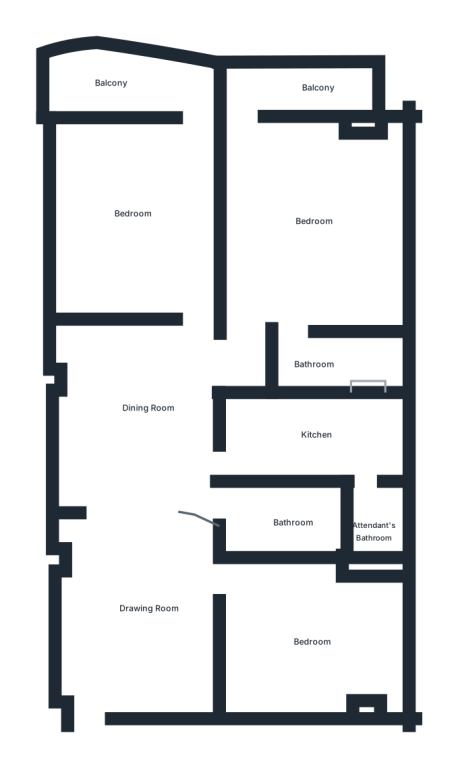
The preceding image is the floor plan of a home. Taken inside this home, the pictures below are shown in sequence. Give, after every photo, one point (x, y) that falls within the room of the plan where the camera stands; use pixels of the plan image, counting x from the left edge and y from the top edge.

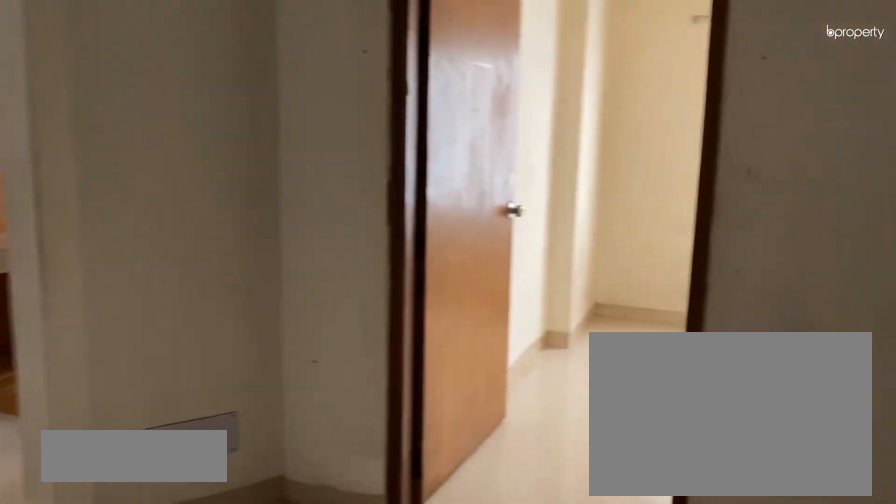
(157, 617)
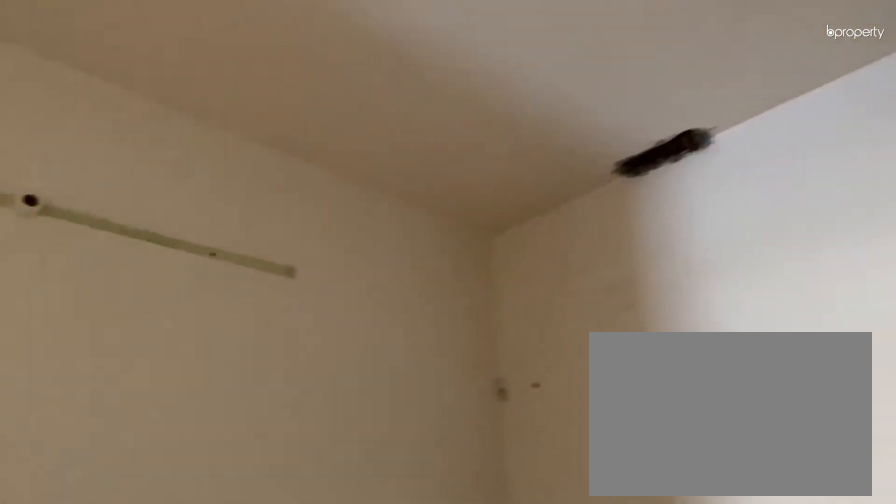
(157, 617)
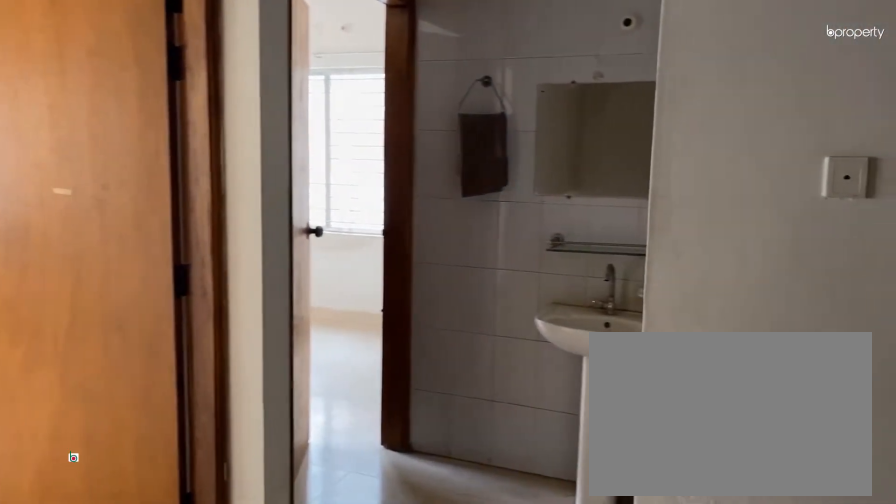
(141, 407)
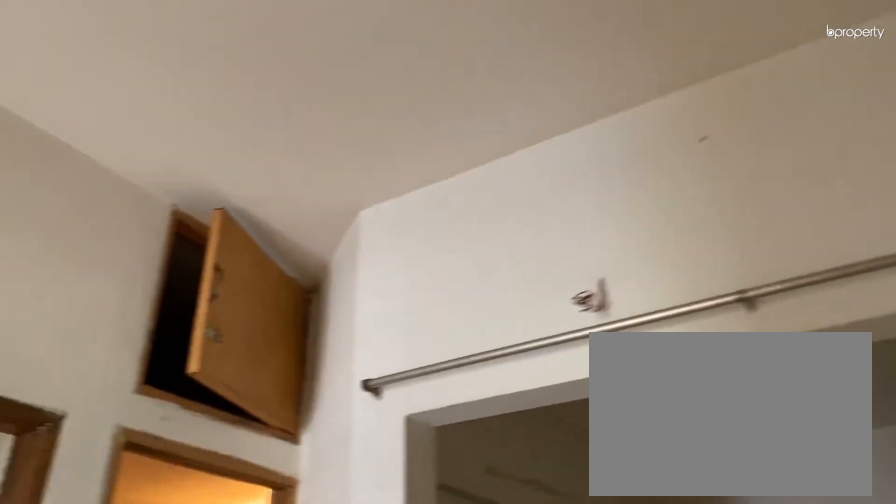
(141, 407)
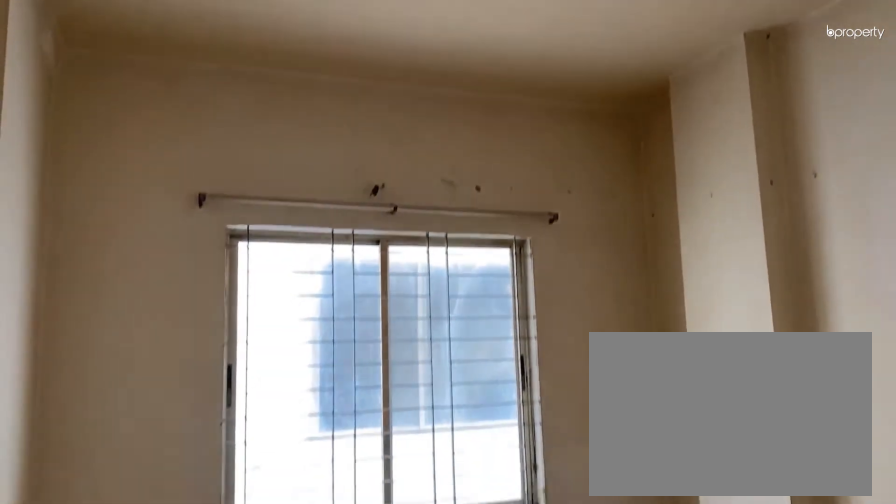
(314, 637)
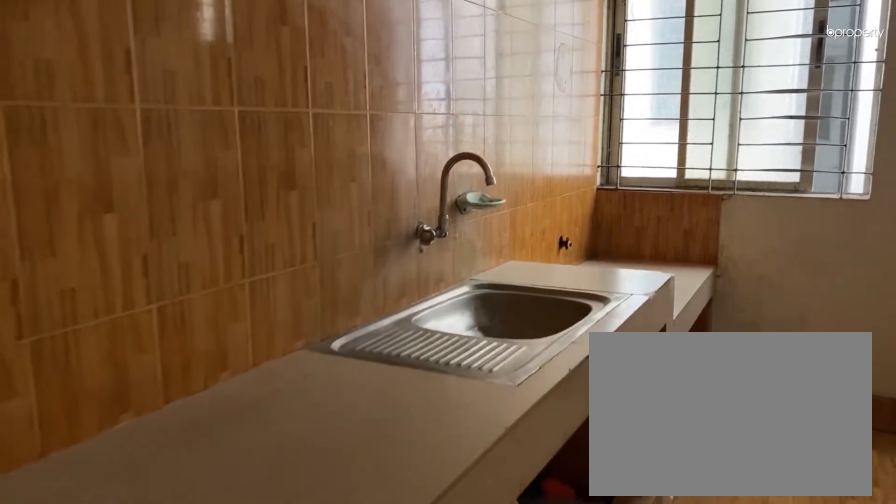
(314, 428)
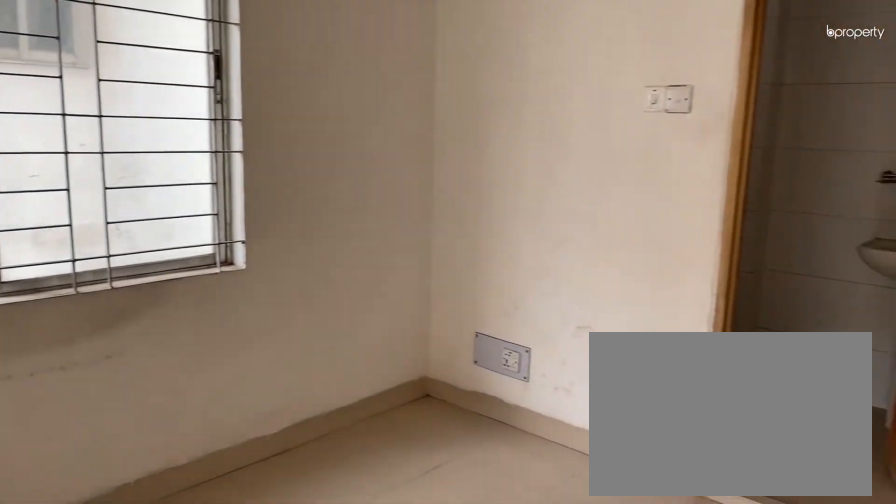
(303, 228)
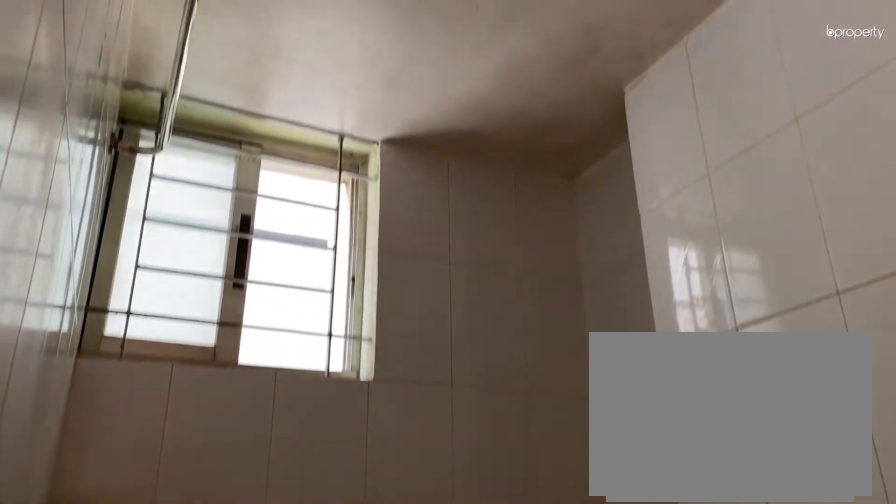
(330, 365)
